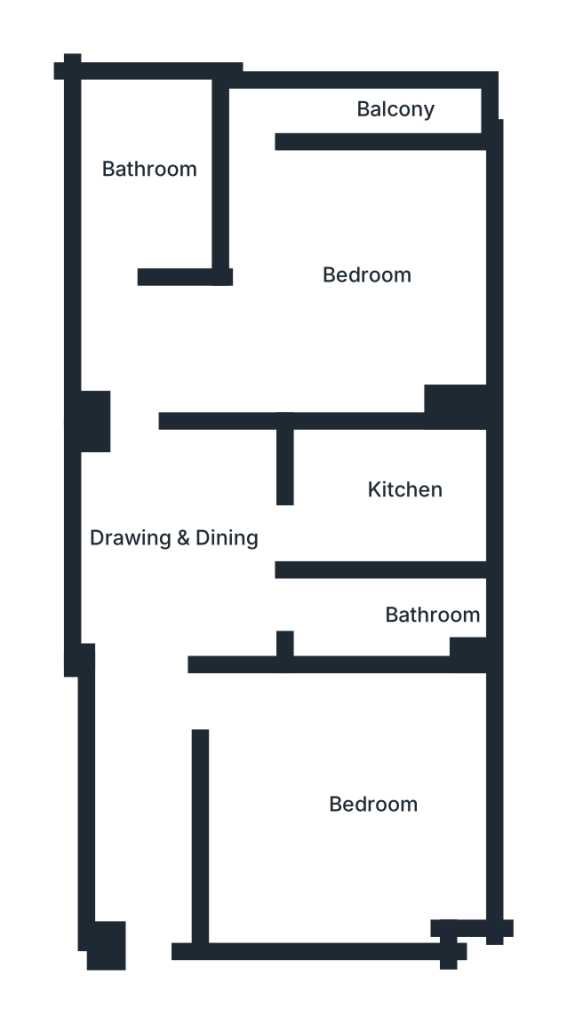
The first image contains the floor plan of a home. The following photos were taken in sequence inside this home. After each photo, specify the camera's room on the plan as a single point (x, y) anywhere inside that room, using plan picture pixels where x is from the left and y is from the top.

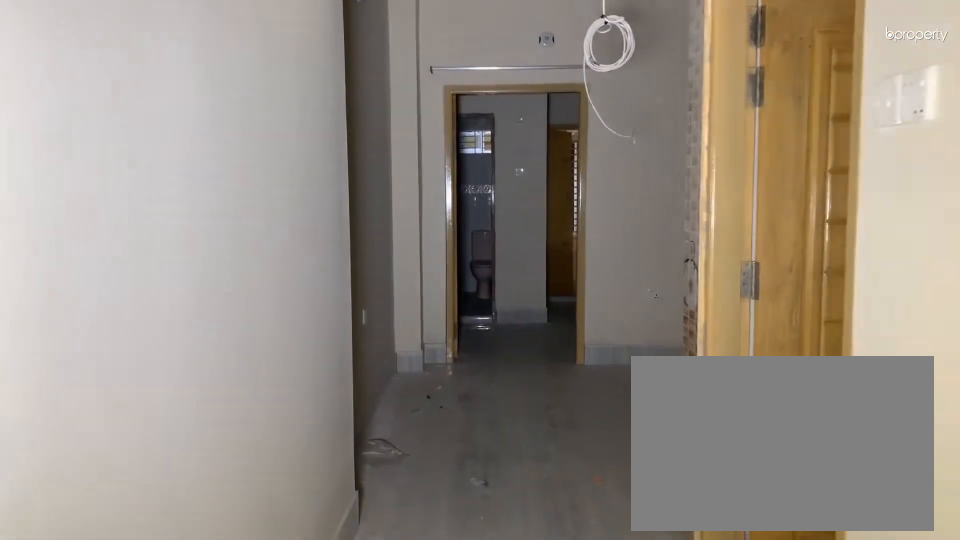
(148, 802)
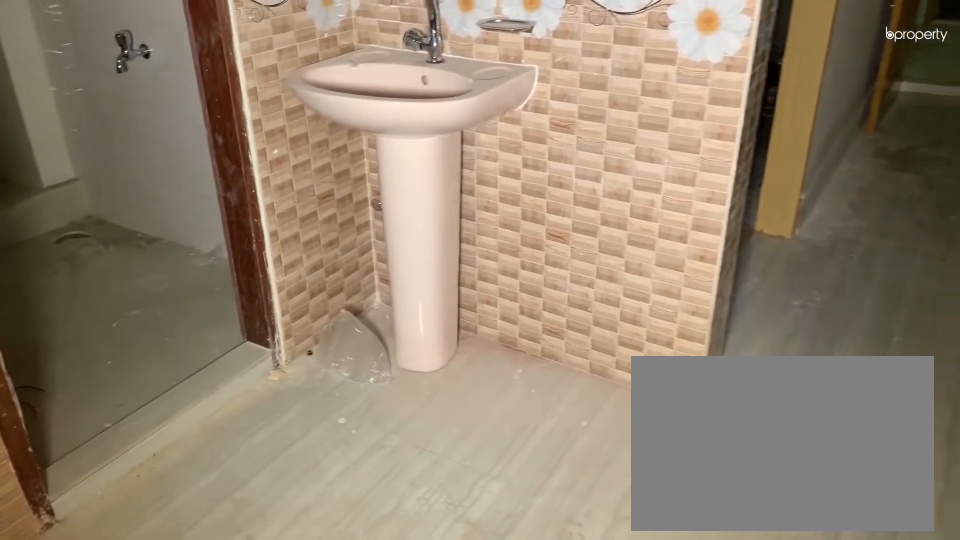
(158, 517)
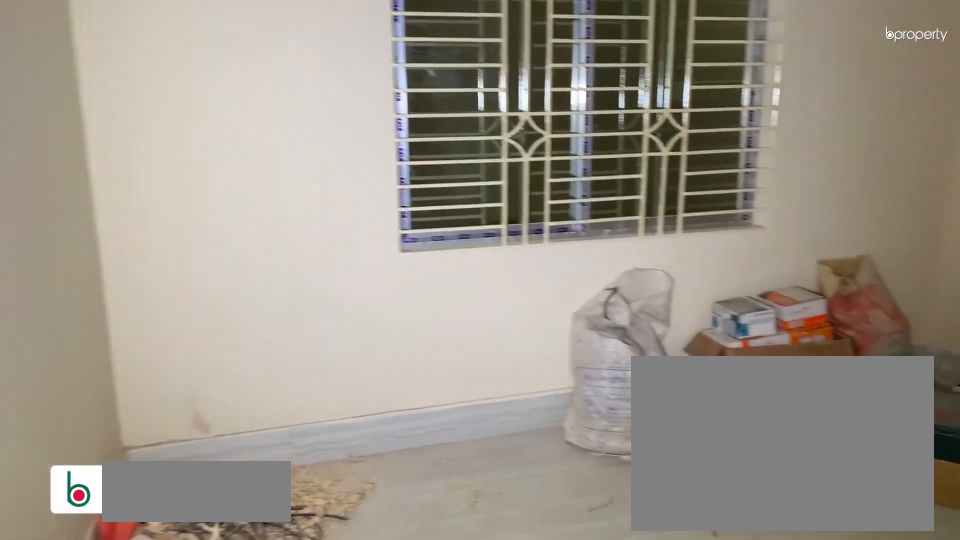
(344, 811)
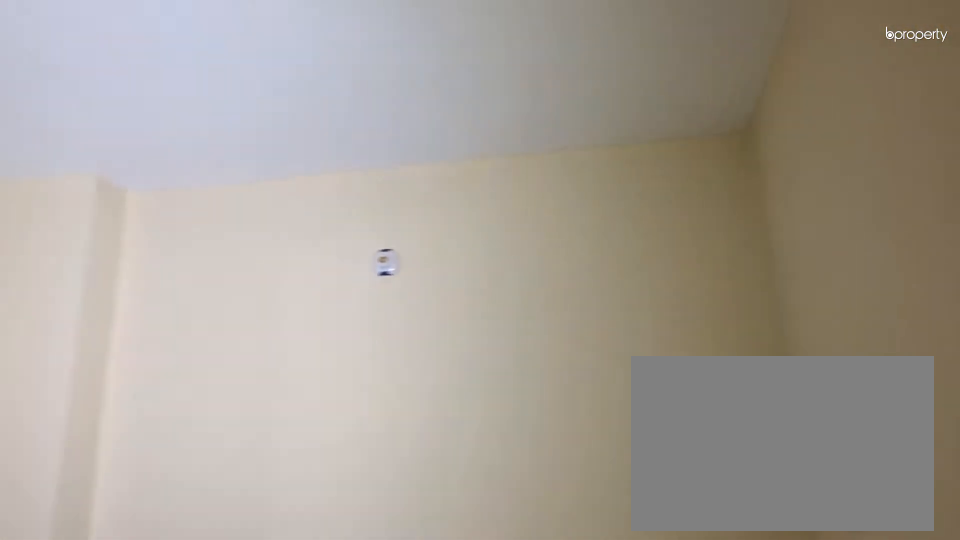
(344, 811)
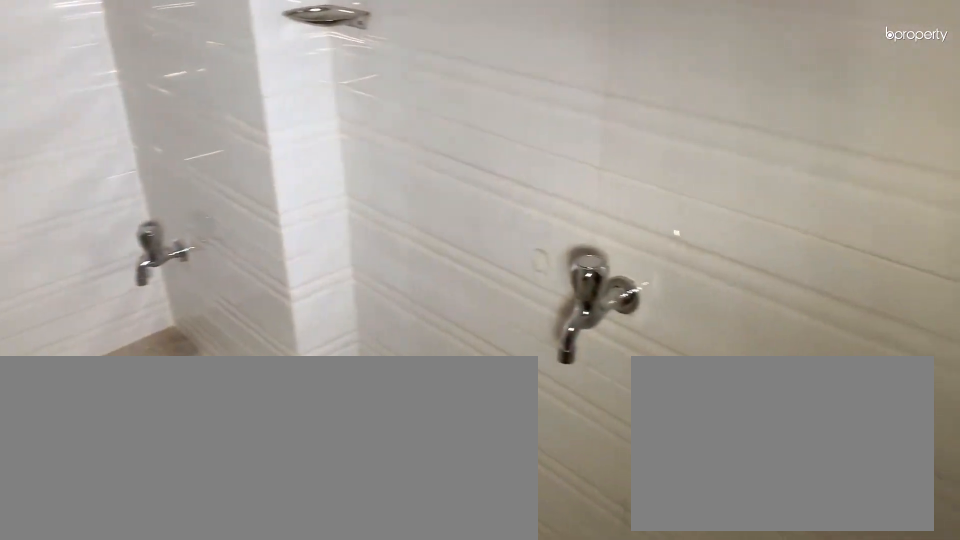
(400, 623)
